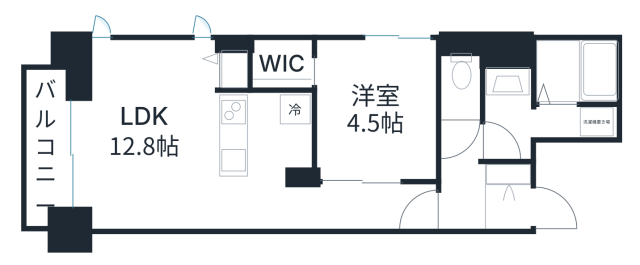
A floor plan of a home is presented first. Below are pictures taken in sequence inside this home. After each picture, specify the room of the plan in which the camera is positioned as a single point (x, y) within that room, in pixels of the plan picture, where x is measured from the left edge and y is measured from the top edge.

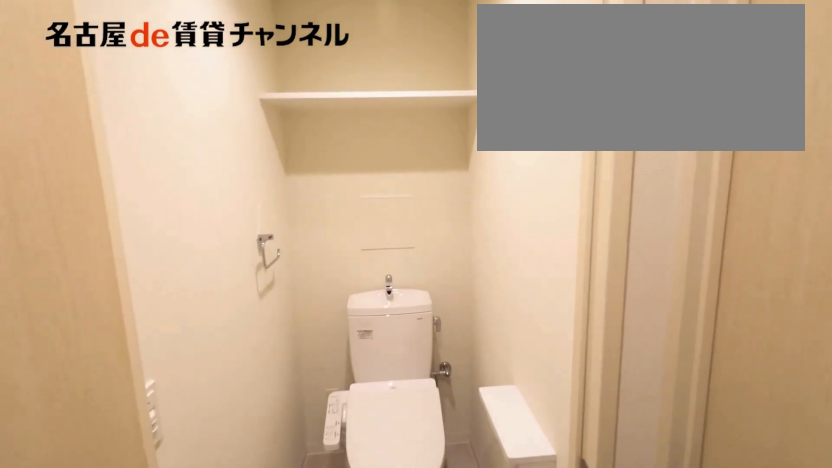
(462, 78)
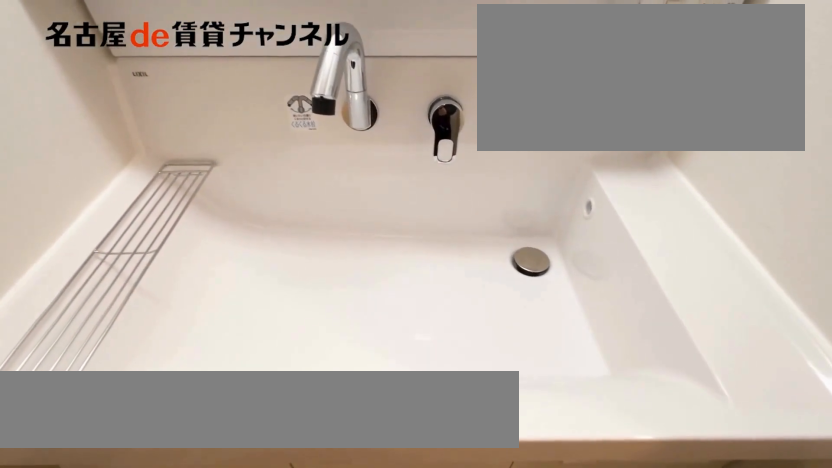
(545, 123)
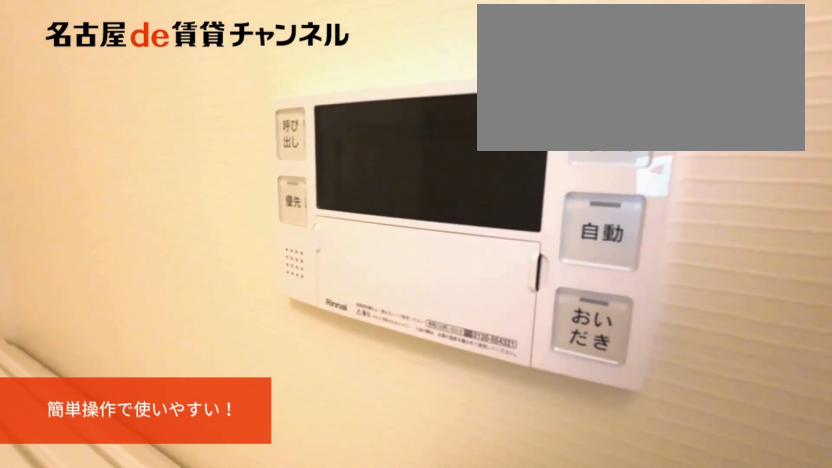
(544, 94)
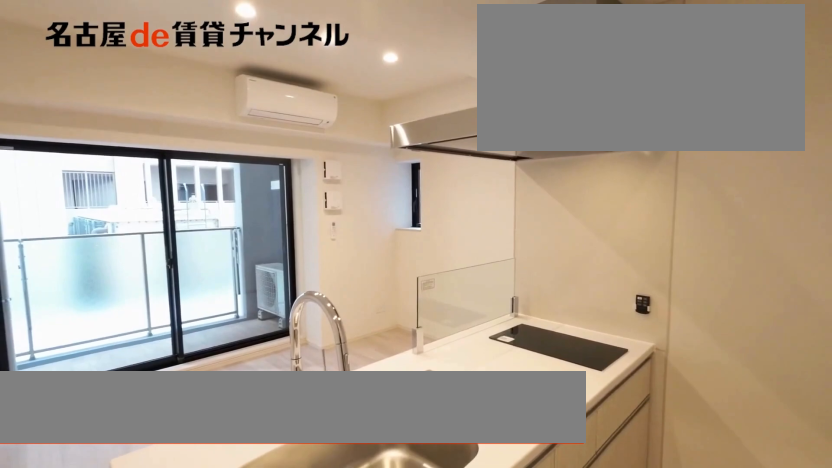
(267, 137)
